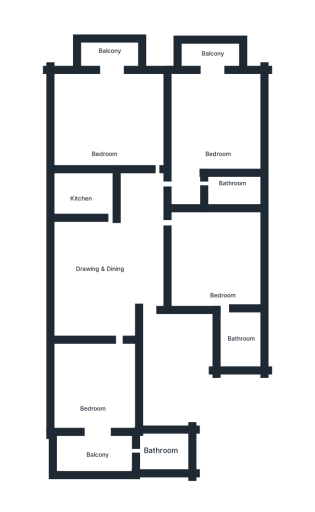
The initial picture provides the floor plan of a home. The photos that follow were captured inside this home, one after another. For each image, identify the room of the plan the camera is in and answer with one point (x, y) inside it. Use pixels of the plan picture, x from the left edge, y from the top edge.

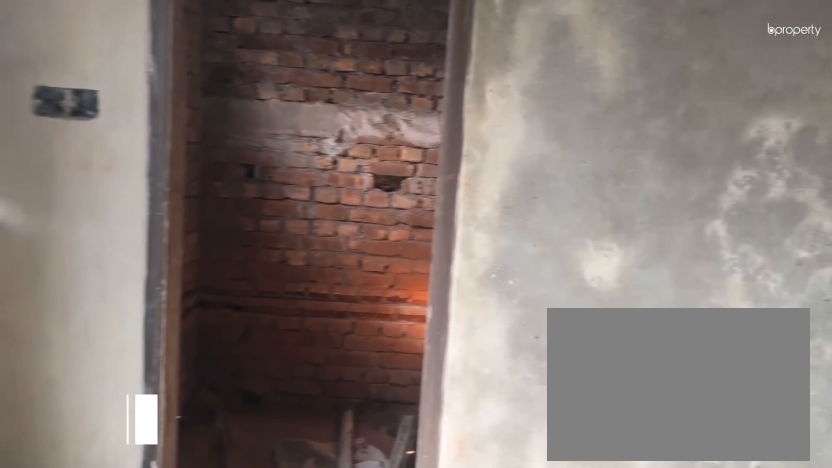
(224, 257)
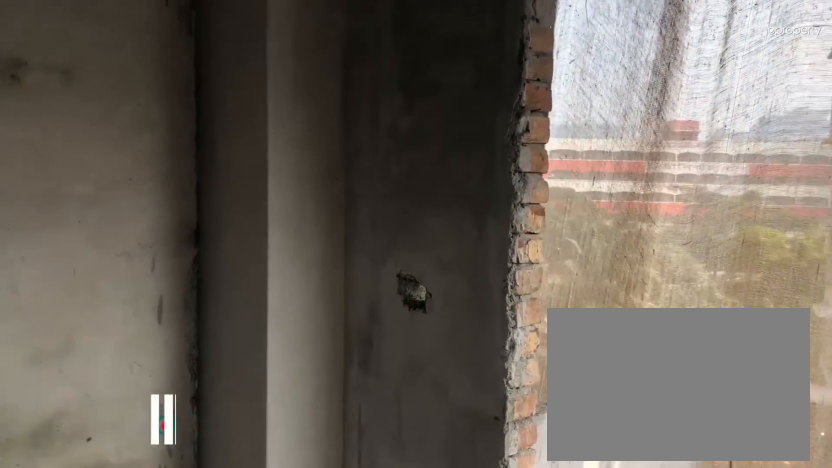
(220, 134)
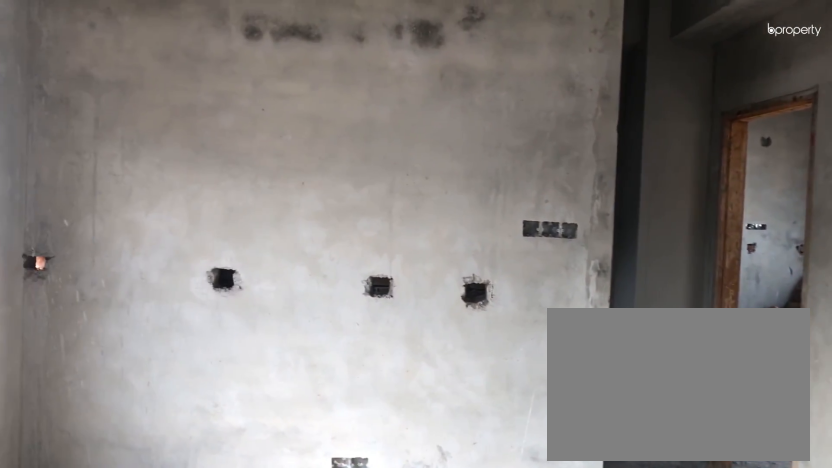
(220, 134)
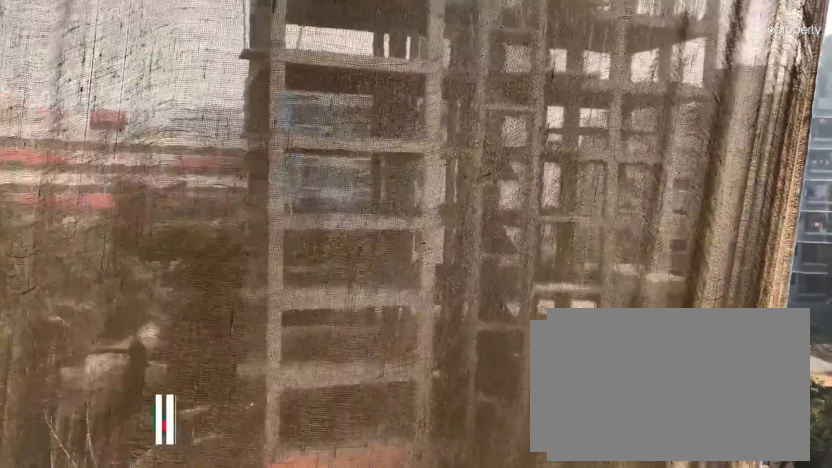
(211, 56)
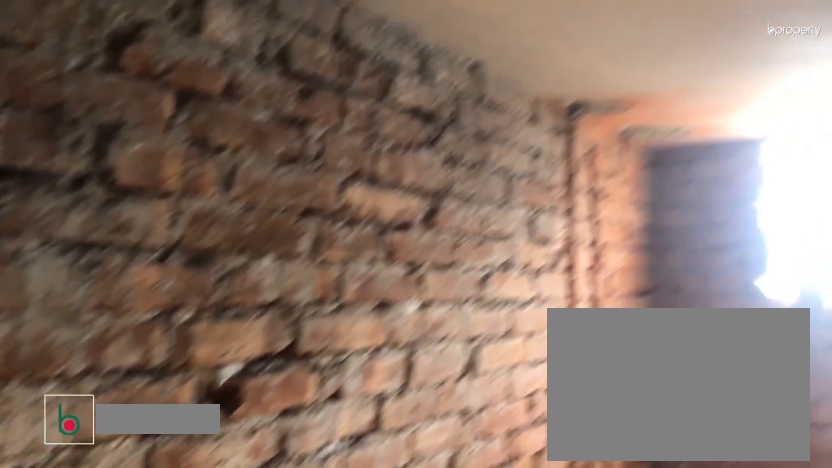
(233, 193)
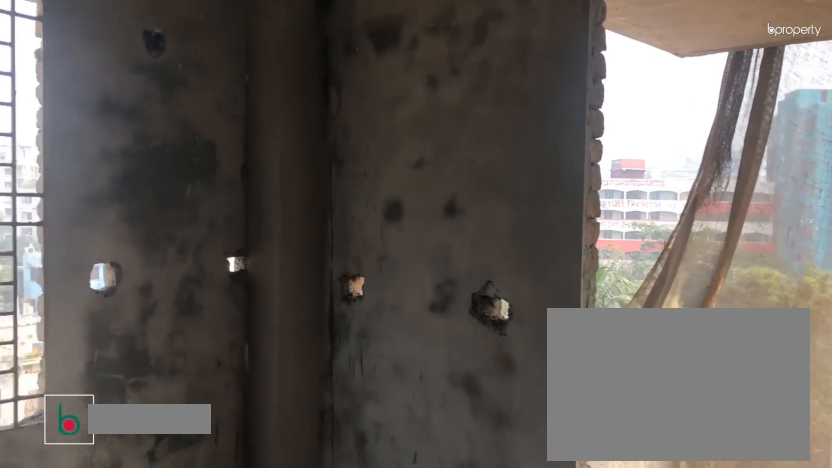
(110, 125)
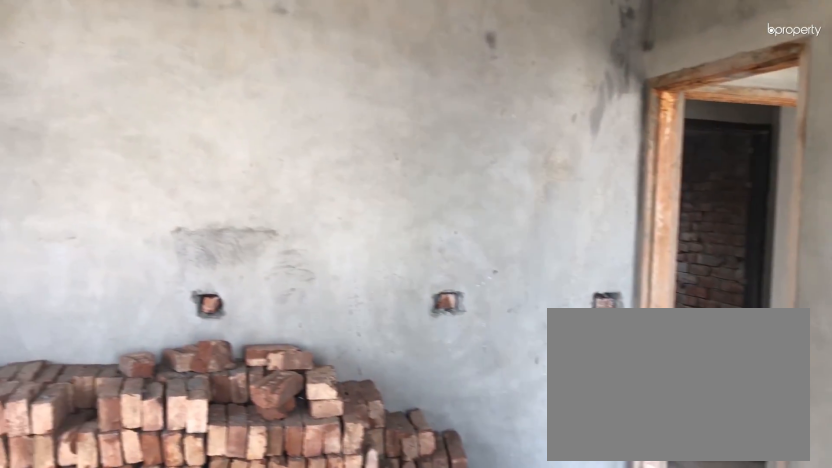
(110, 124)
